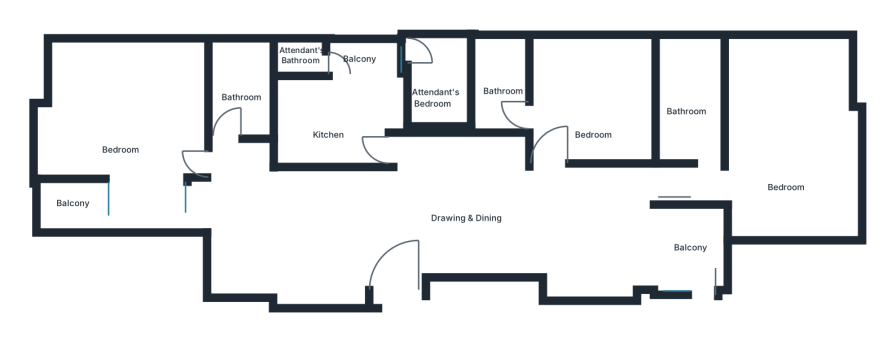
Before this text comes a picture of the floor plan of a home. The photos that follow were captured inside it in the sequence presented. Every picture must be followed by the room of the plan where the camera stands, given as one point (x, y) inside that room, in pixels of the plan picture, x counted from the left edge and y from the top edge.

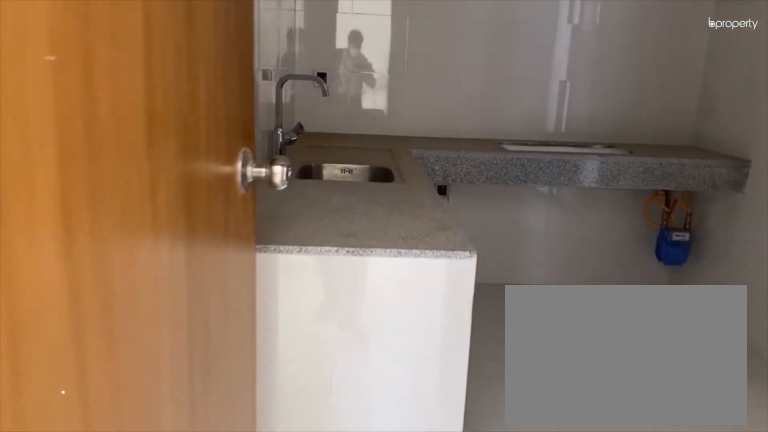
(330, 113)
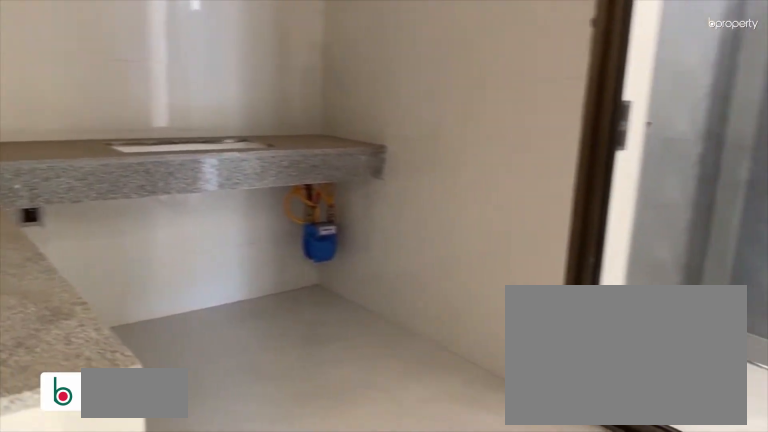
(330, 113)
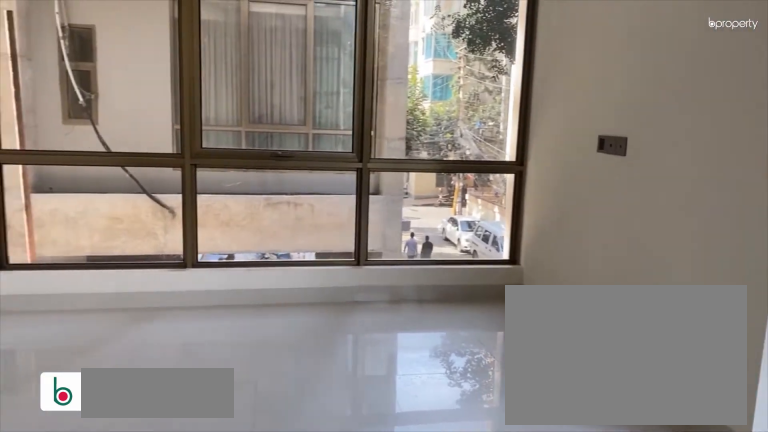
(784, 133)
